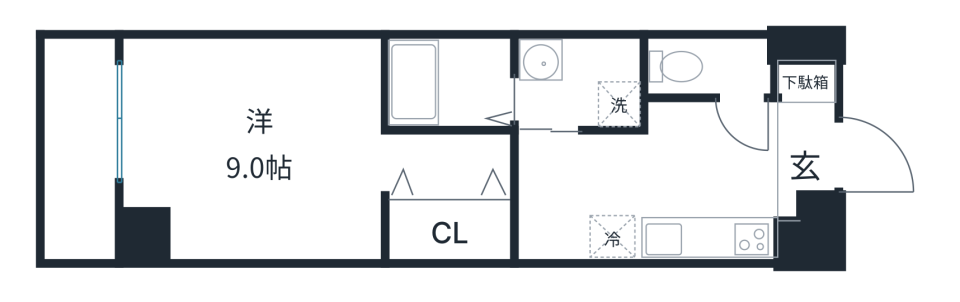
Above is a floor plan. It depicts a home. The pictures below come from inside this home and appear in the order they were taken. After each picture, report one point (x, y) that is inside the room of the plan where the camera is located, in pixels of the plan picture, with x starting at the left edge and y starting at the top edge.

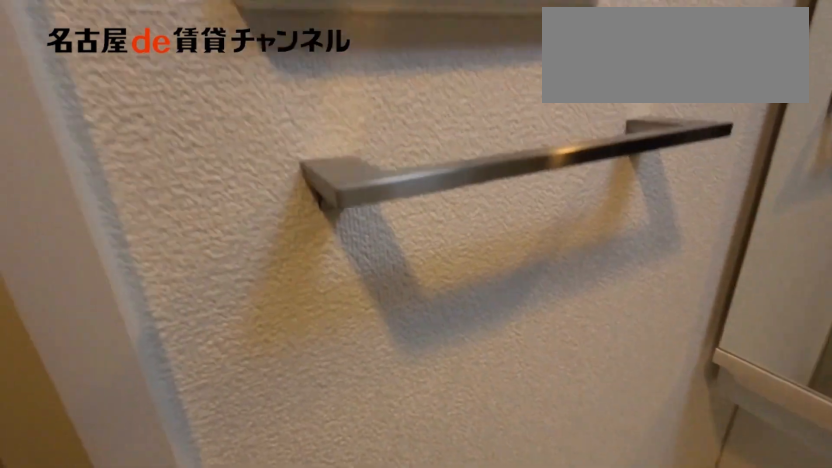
(581, 82)
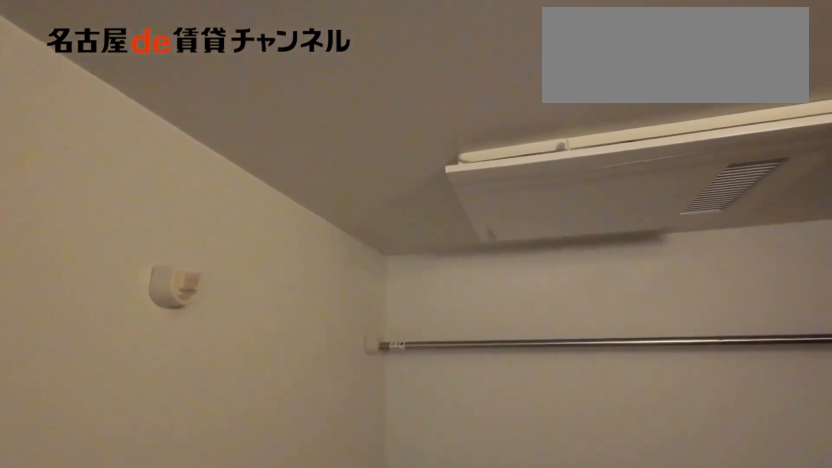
(449, 82)
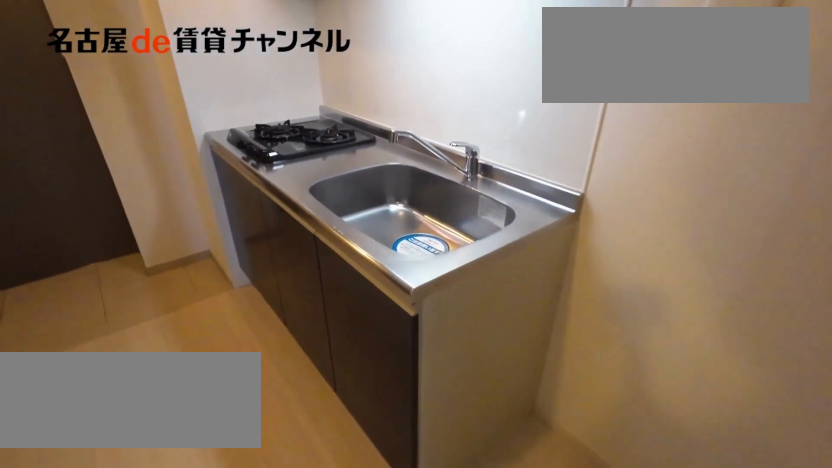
(686, 236)
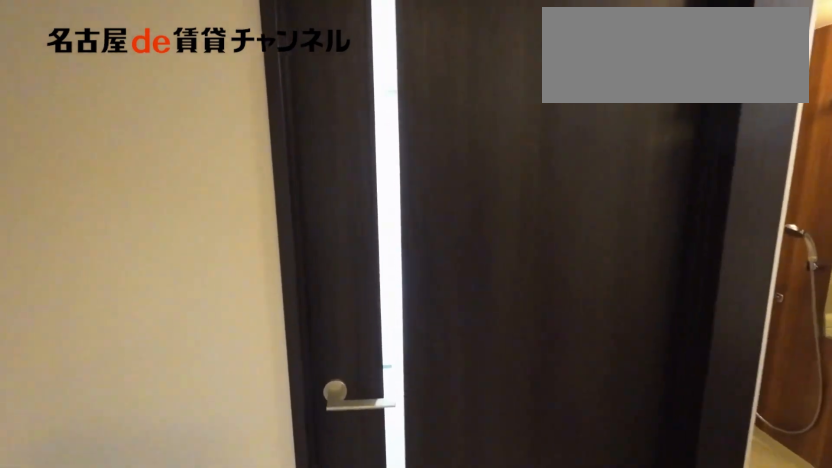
(686, 236)
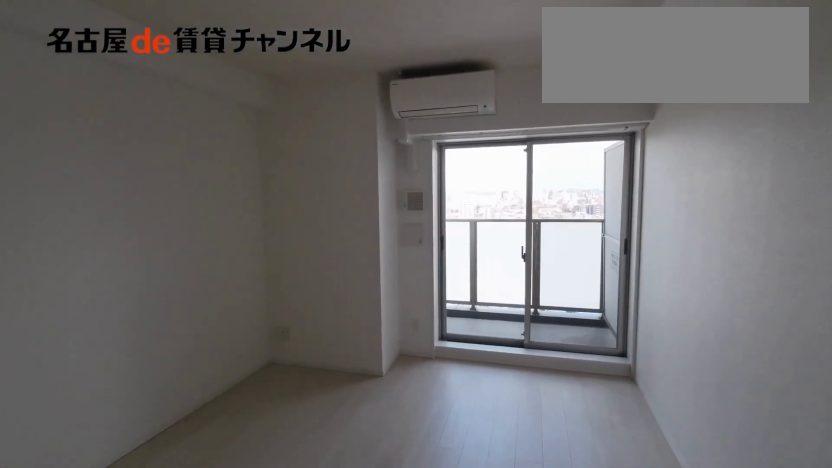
(248, 149)
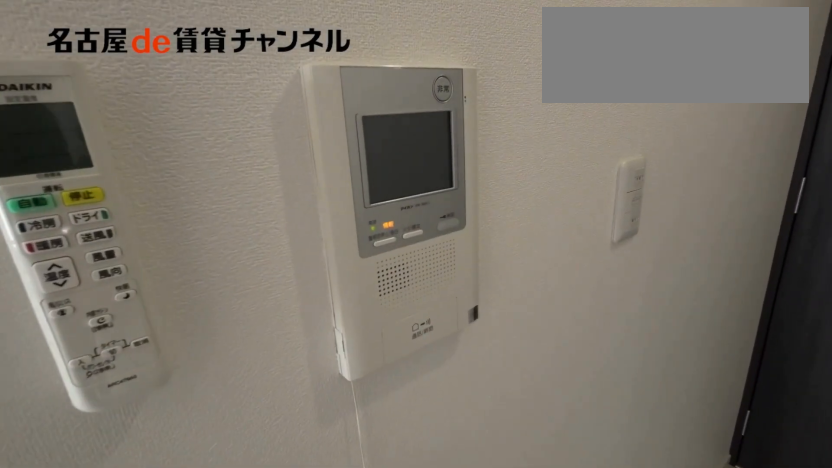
(248, 149)
